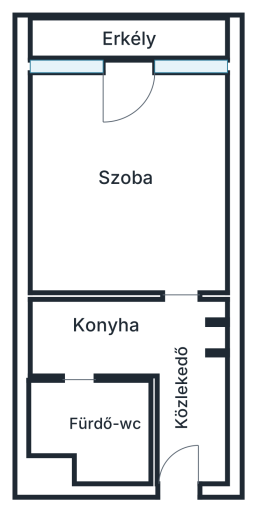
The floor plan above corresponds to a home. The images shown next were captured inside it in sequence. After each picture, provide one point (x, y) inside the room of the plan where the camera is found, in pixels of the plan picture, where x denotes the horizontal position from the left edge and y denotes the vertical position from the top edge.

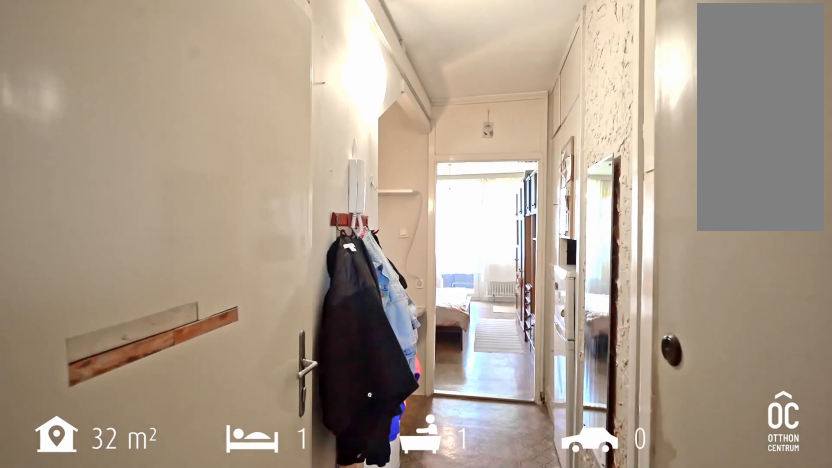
(185, 398)
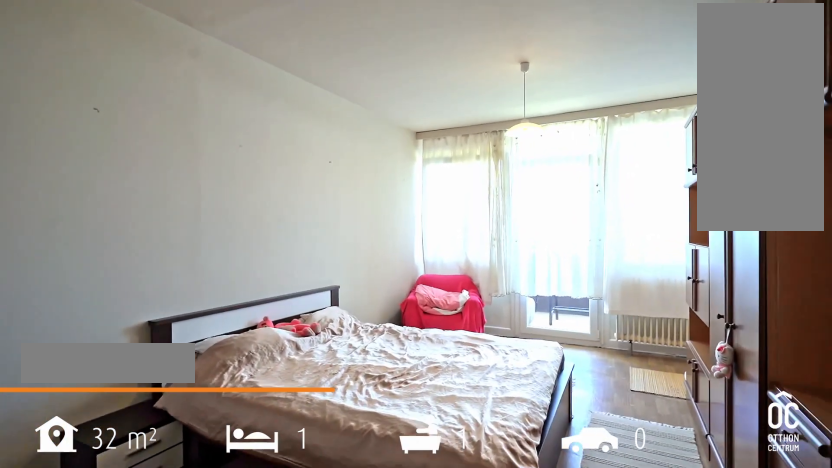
(133, 174)
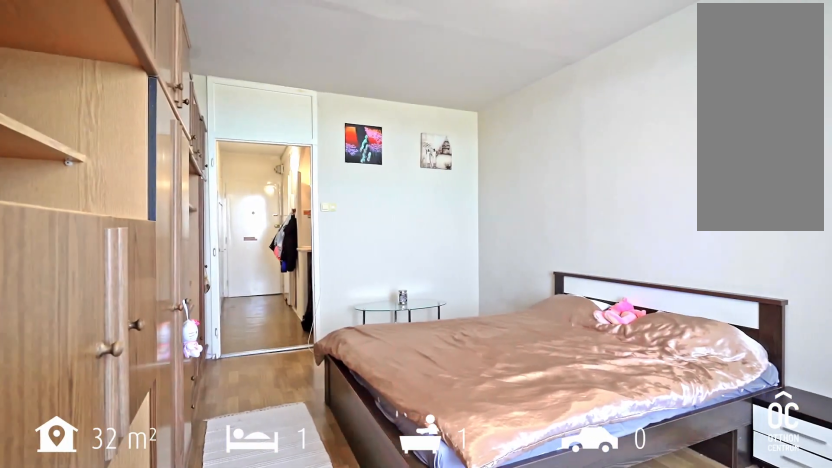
(133, 174)
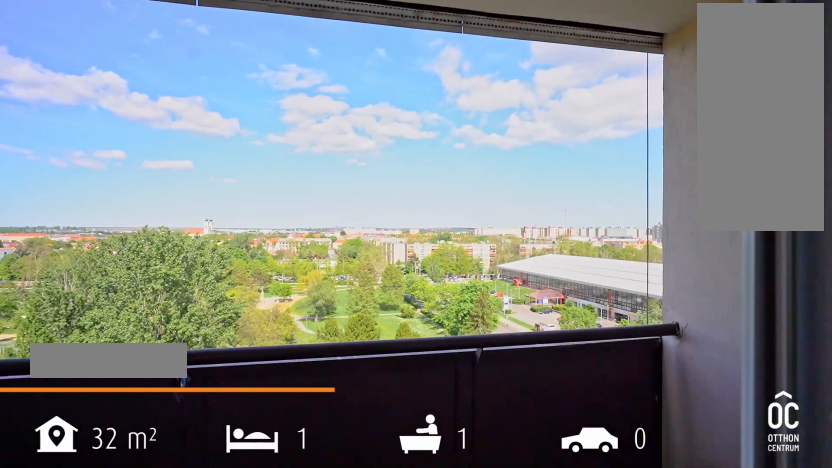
(129, 40)
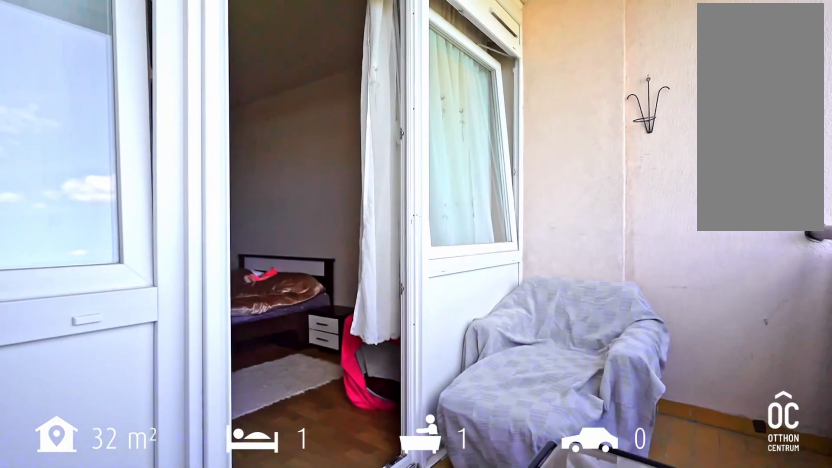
(129, 40)
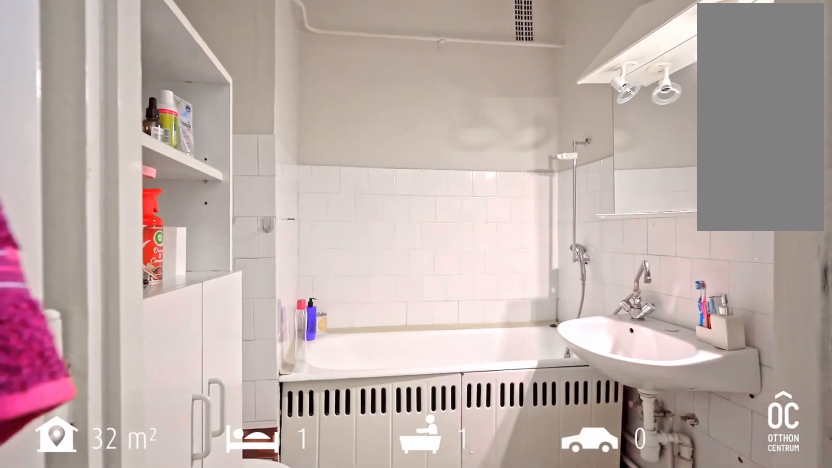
(93, 434)
